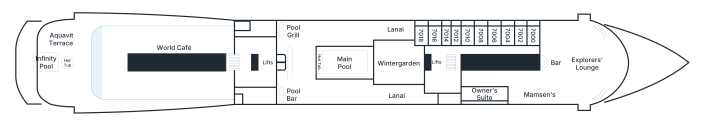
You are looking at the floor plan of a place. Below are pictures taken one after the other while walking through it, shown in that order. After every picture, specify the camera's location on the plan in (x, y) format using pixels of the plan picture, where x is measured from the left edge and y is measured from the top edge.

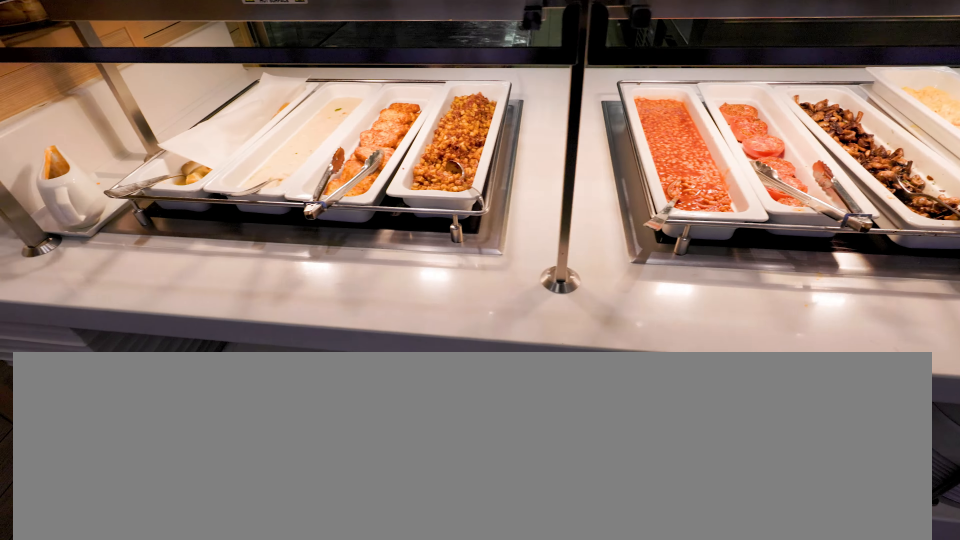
(152, 77)
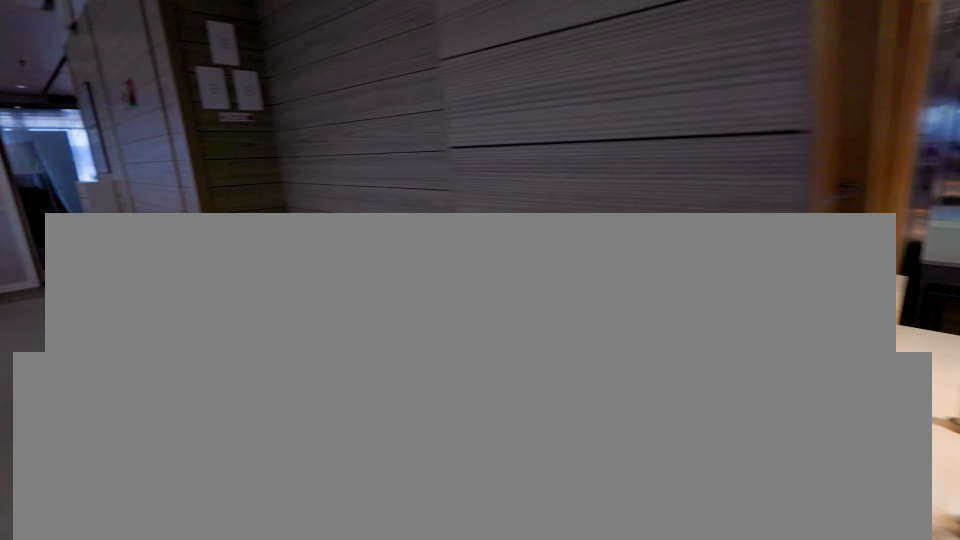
(132, 76)
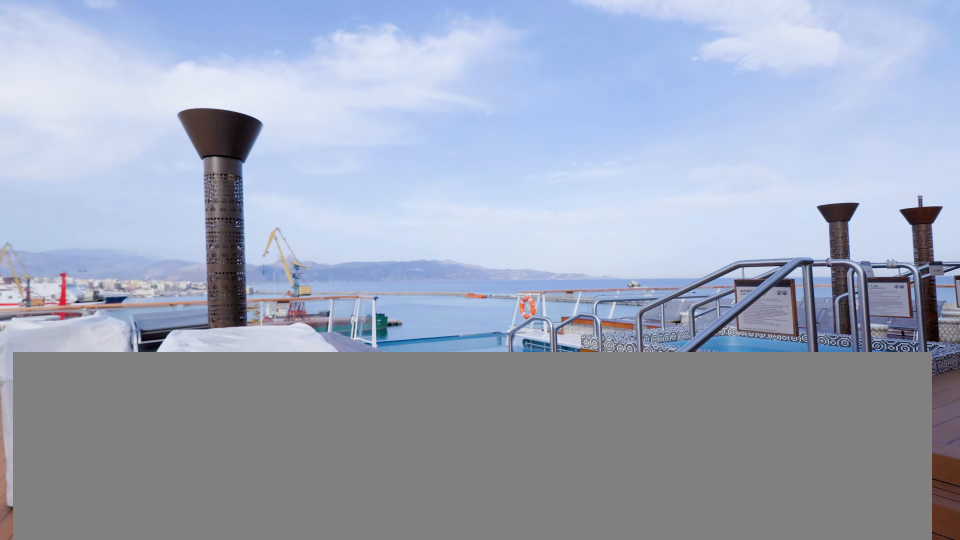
(72, 78)
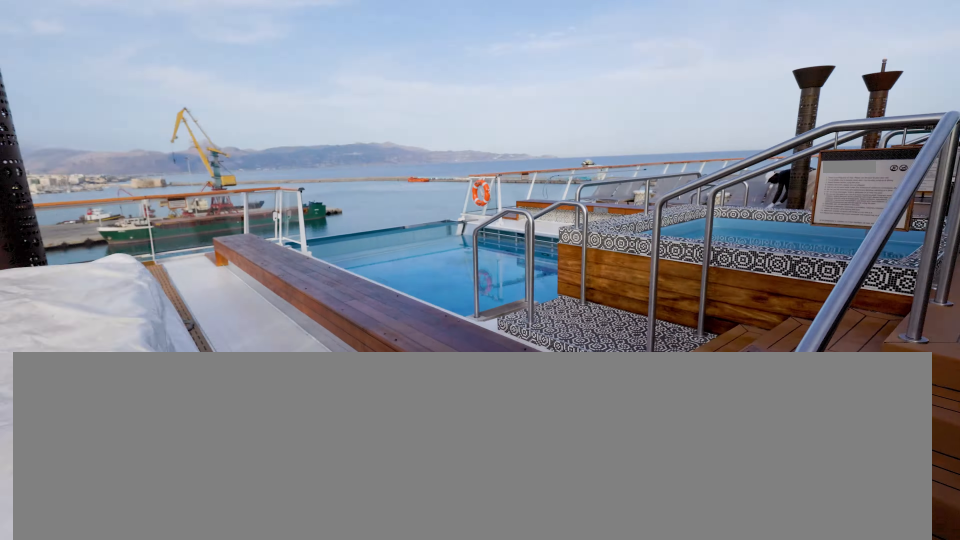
(67, 77)
